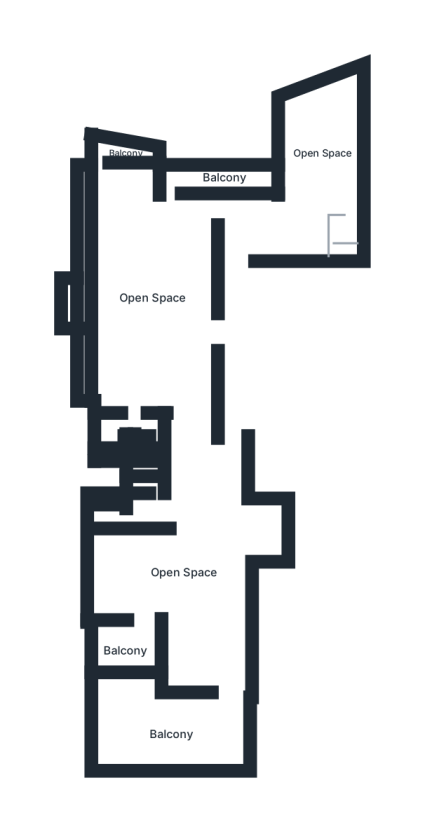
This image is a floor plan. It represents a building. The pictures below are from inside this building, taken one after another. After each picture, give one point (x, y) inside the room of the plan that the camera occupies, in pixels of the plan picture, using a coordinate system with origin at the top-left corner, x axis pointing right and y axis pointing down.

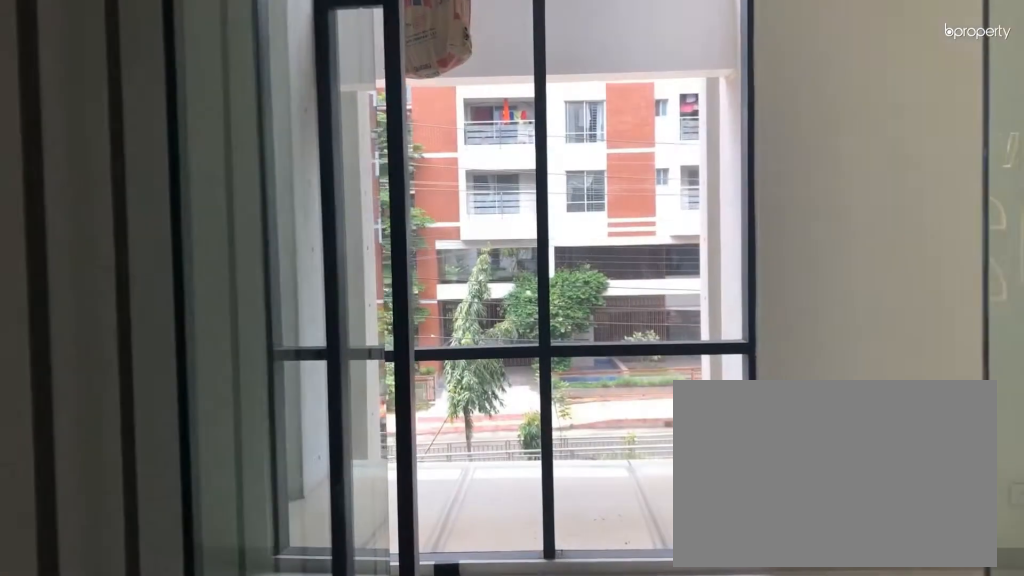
(285, 225)
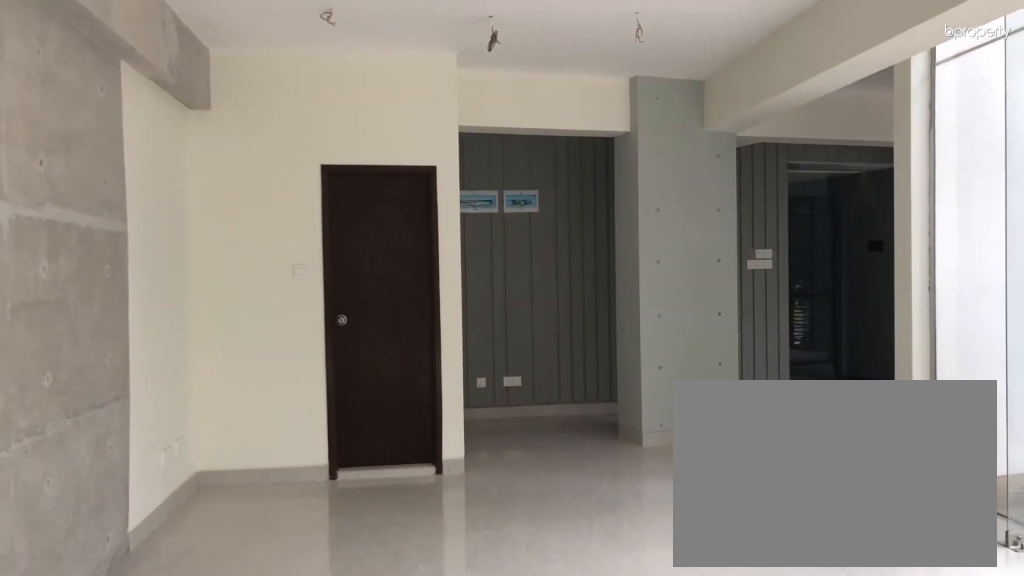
(324, 153)
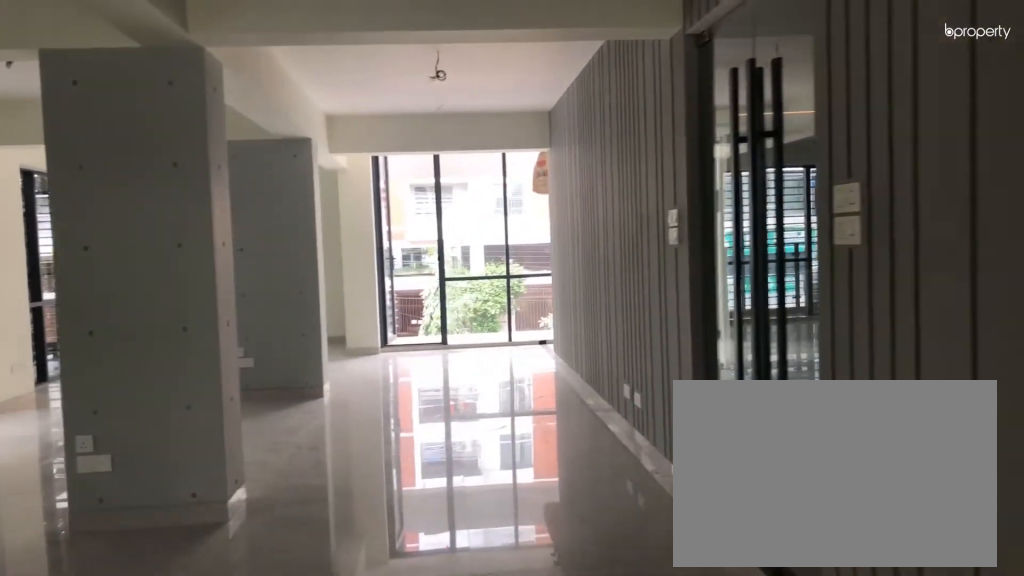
(158, 305)
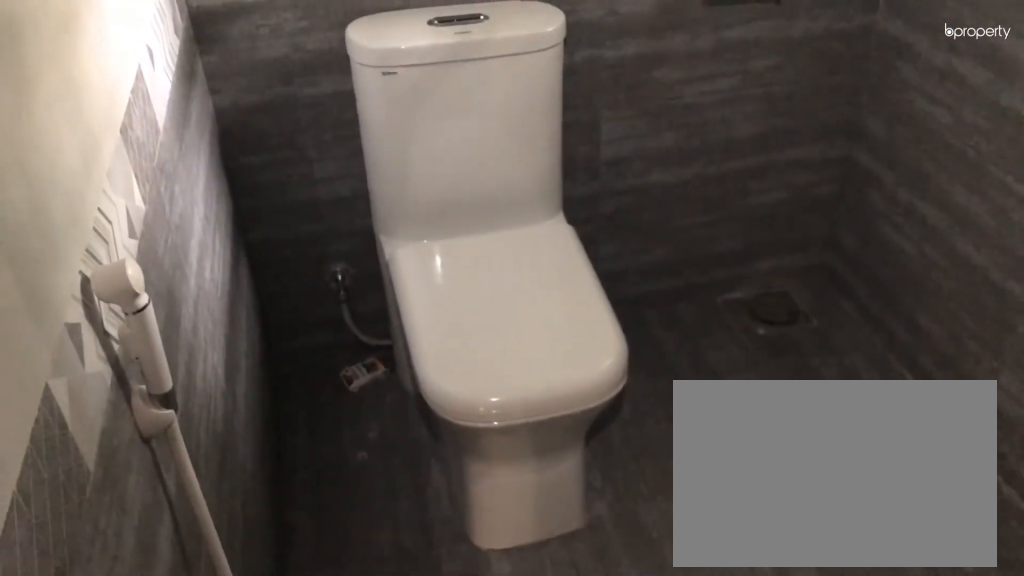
(108, 443)
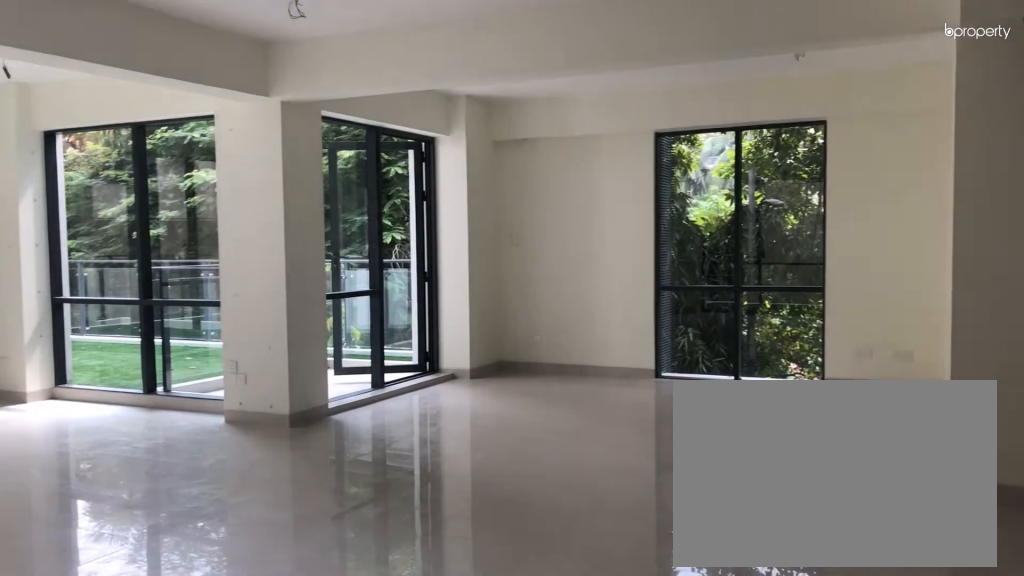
(181, 567)
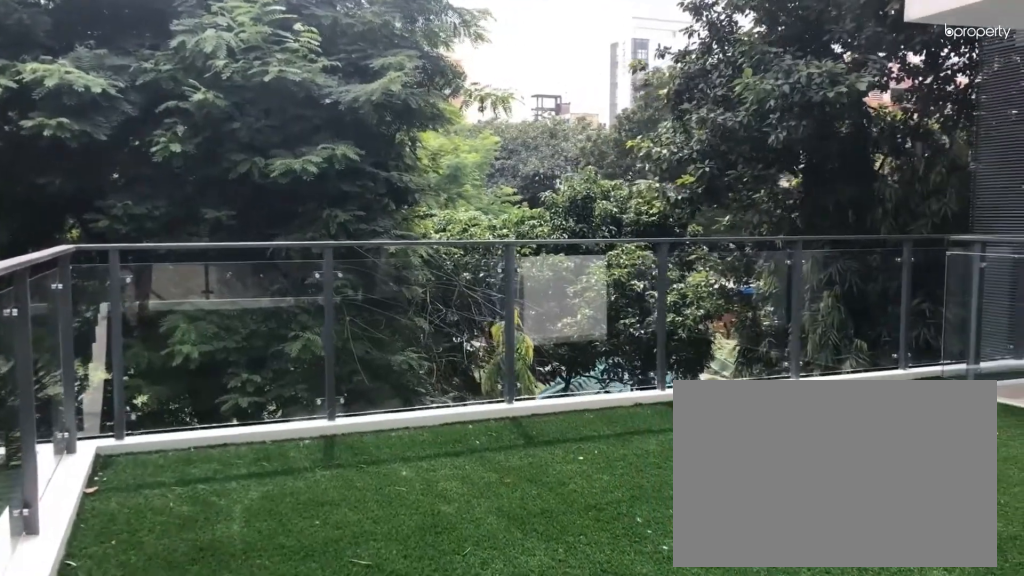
(164, 740)
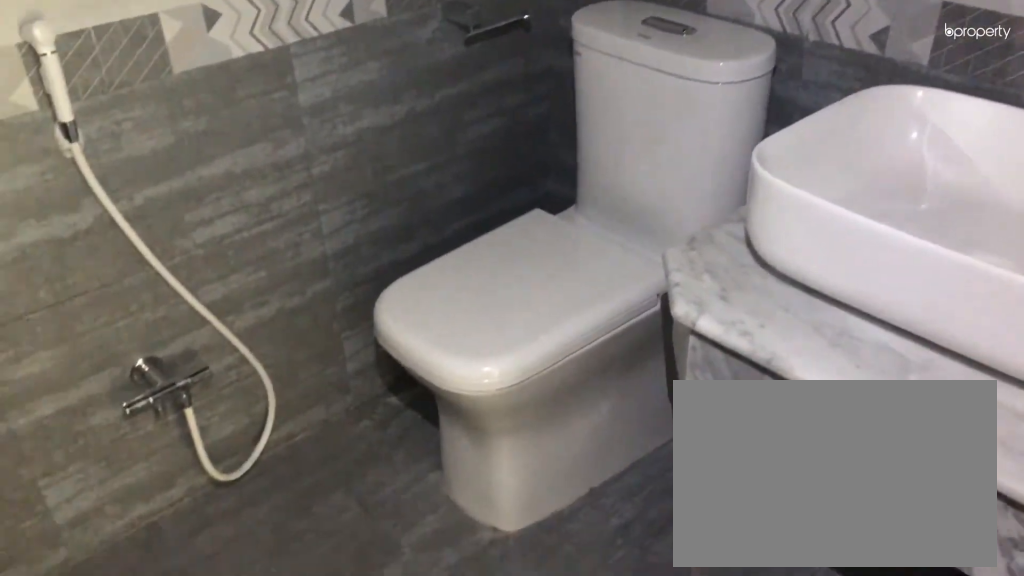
(107, 509)
